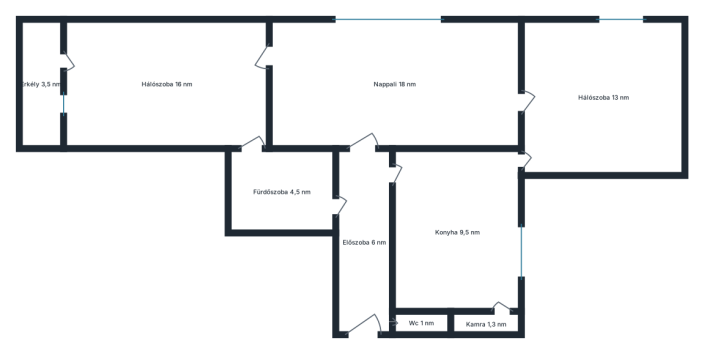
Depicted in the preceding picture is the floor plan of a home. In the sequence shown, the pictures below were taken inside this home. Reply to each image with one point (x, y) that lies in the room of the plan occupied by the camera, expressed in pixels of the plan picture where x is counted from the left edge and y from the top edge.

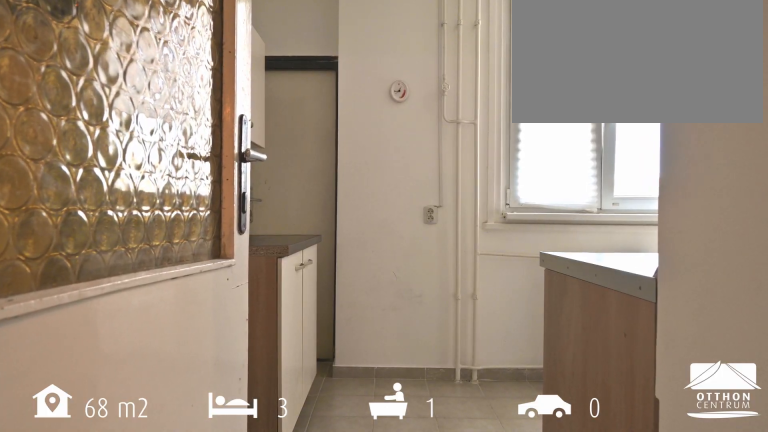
(368, 245)
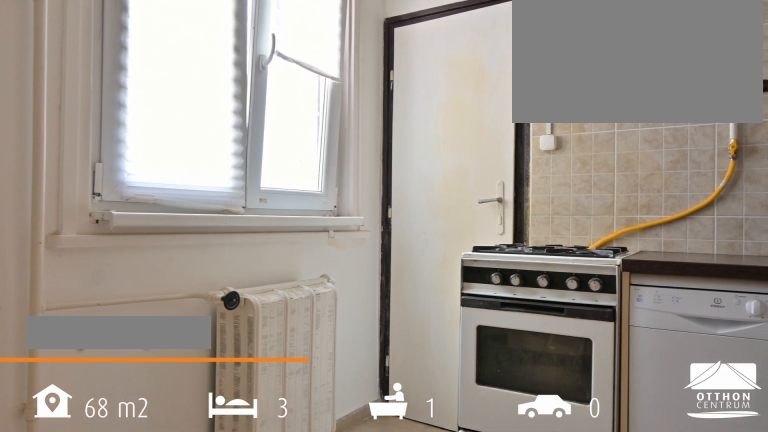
(451, 242)
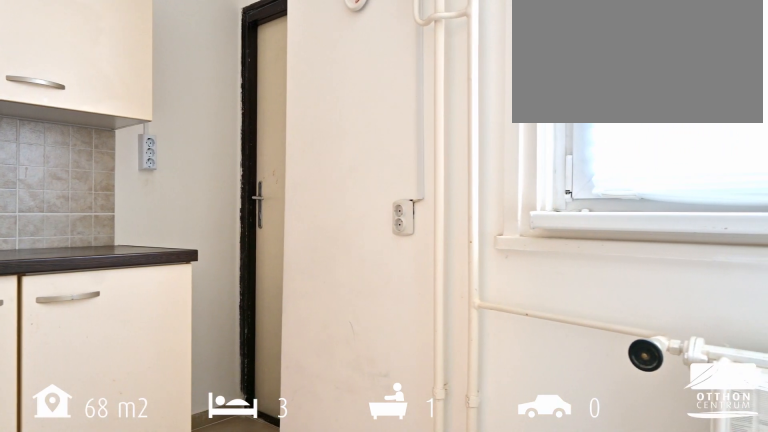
(451, 242)
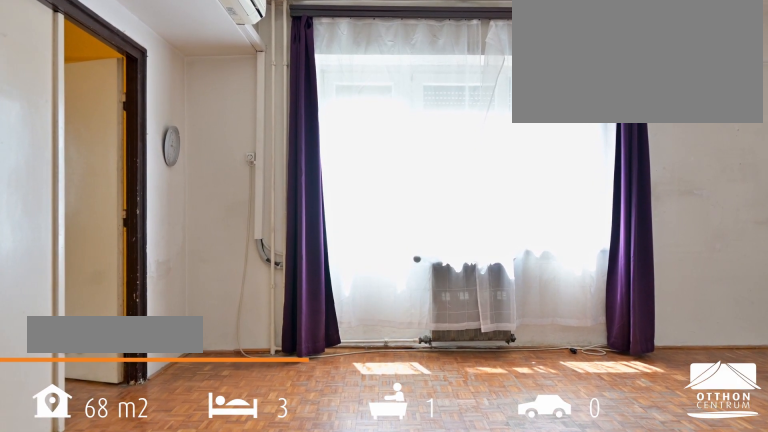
(397, 93)
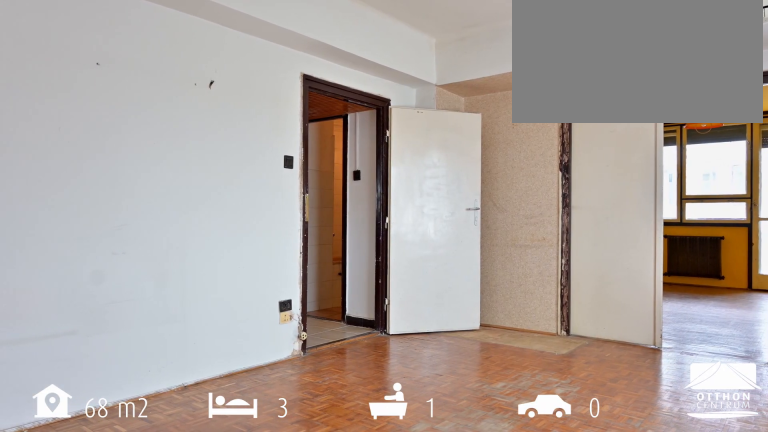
(397, 93)
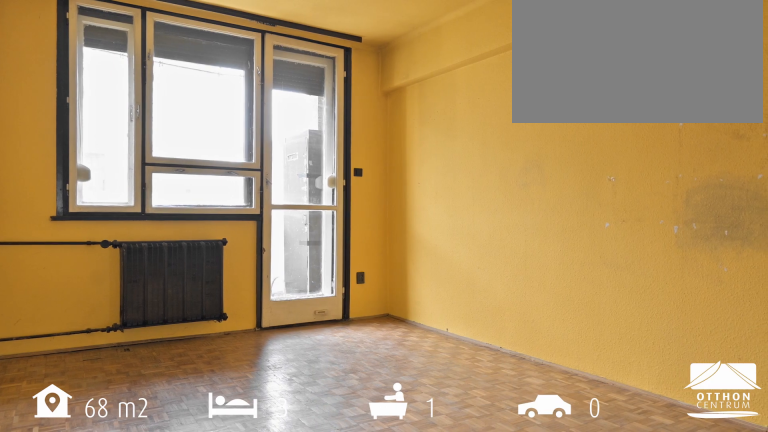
(172, 89)
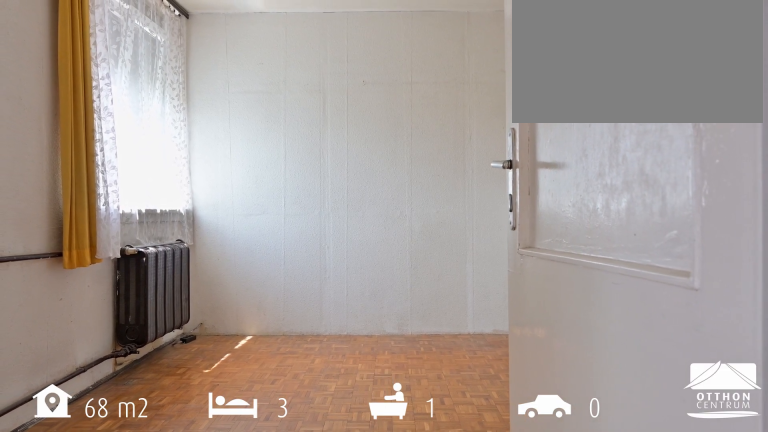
(607, 99)
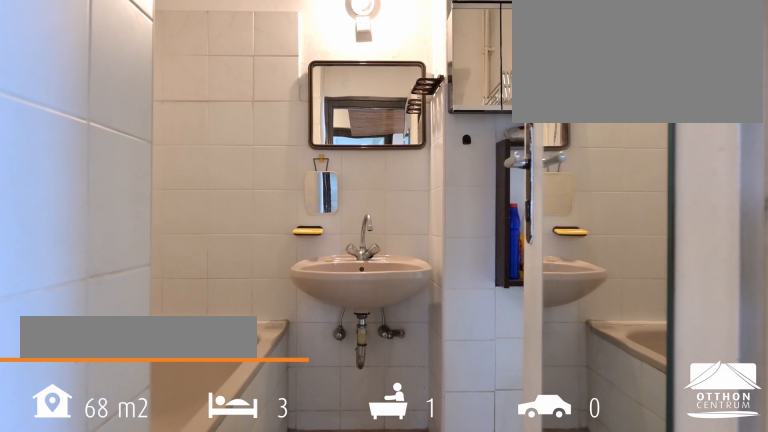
(283, 194)
